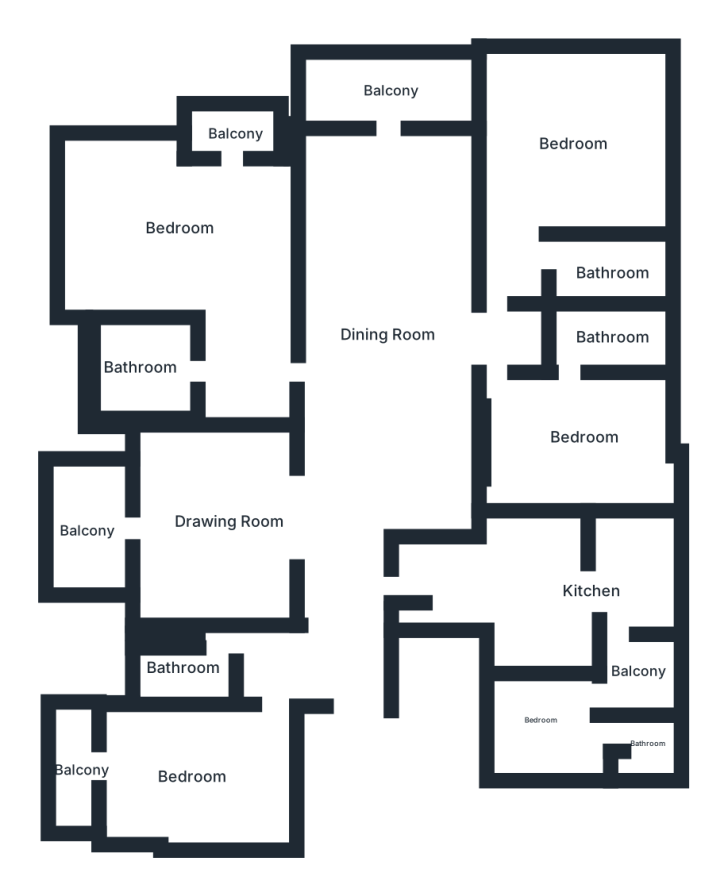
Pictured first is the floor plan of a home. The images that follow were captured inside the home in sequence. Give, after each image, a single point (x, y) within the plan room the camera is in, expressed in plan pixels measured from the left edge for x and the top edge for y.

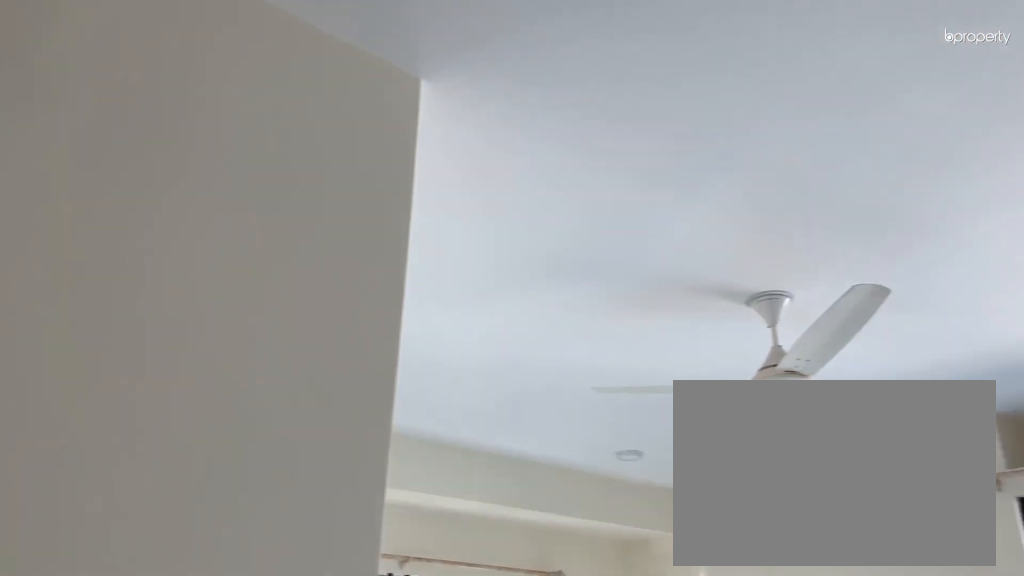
(183, 234)
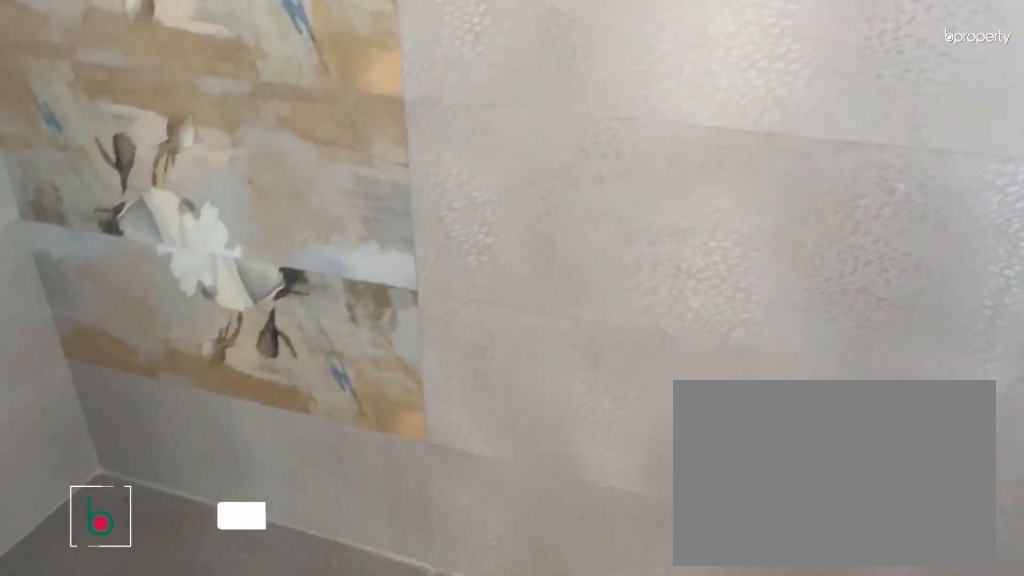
(139, 376)
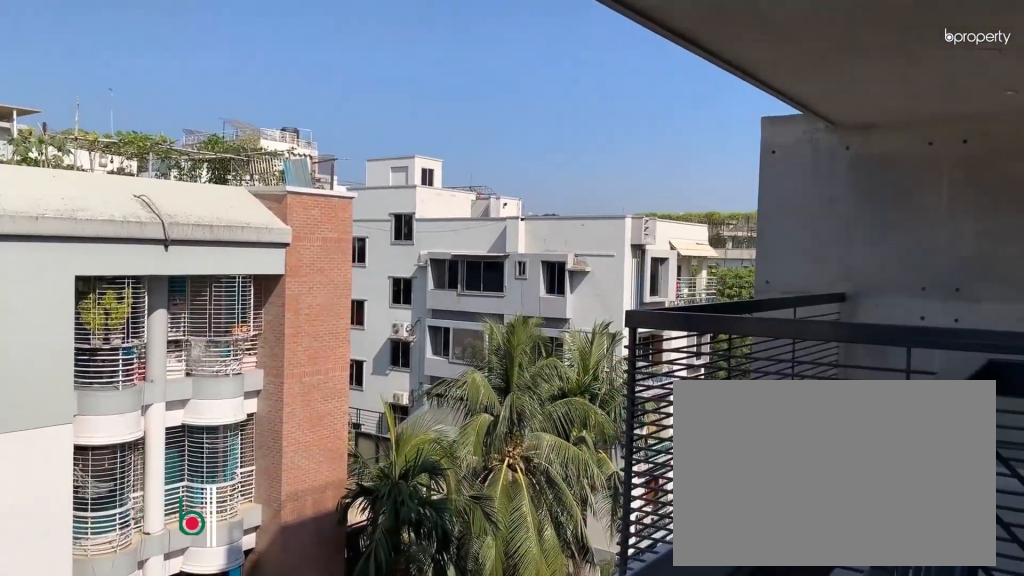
(233, 128)
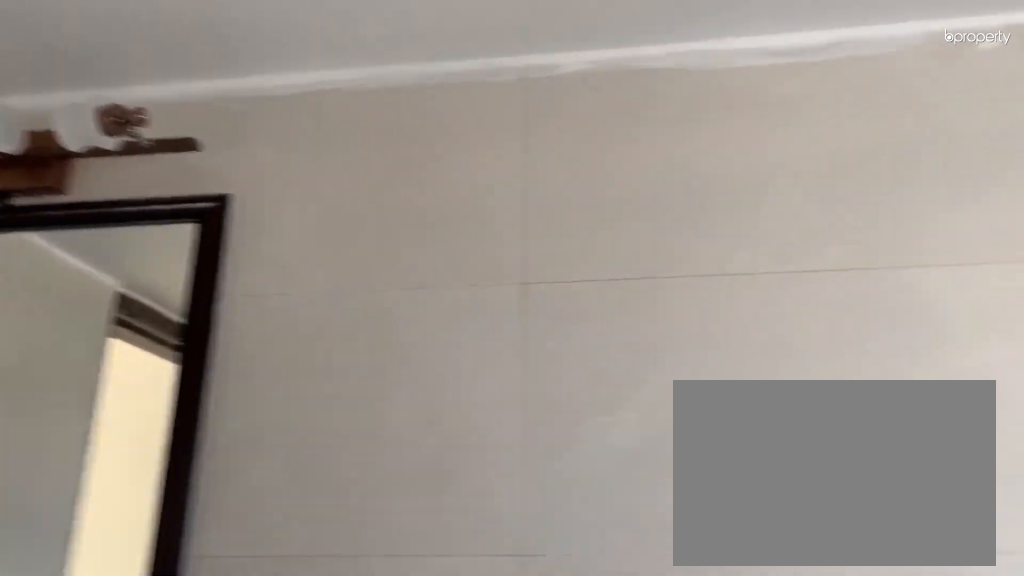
(171, 659)
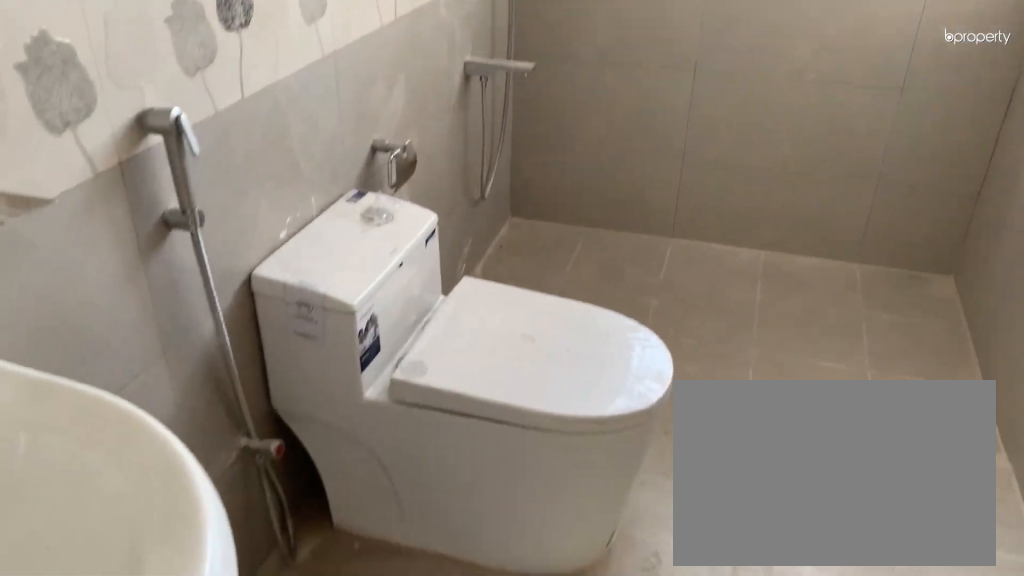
(171, 659)
